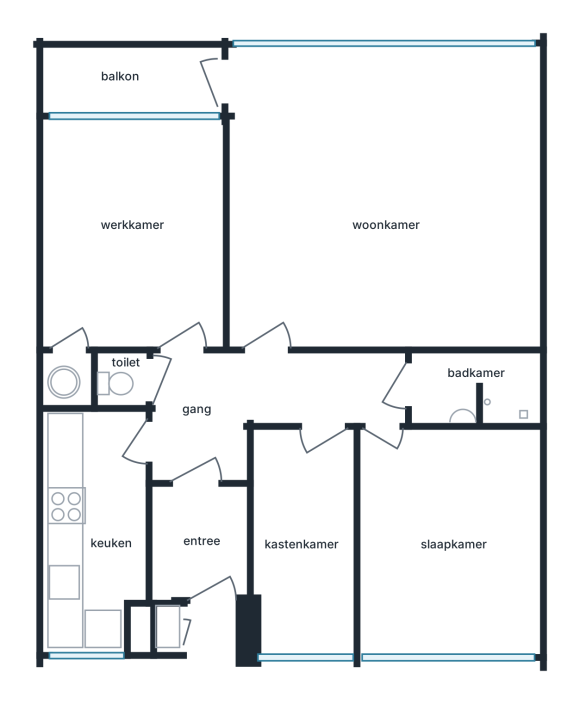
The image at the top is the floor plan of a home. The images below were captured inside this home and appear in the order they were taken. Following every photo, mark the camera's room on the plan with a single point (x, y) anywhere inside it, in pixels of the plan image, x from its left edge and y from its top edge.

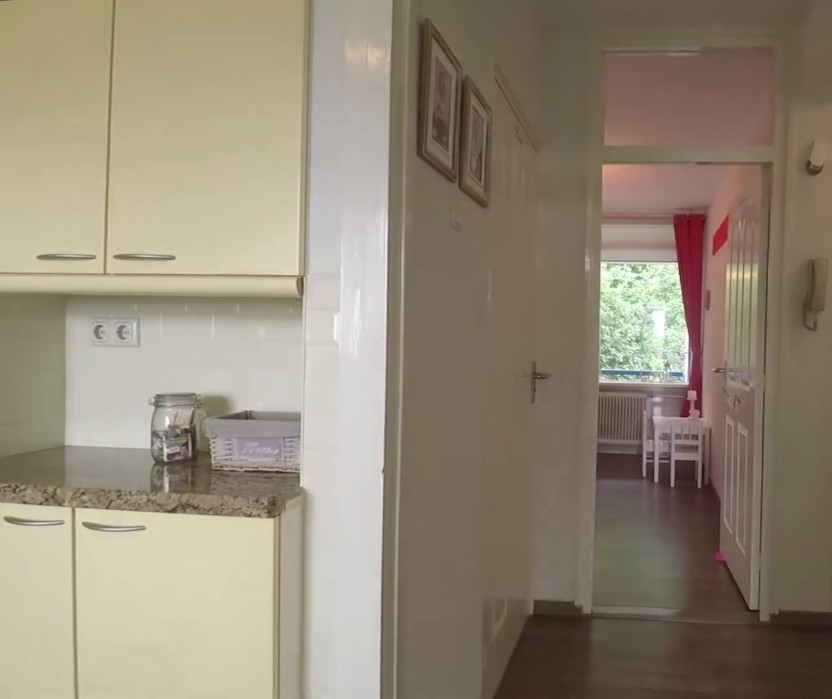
(261, 402)
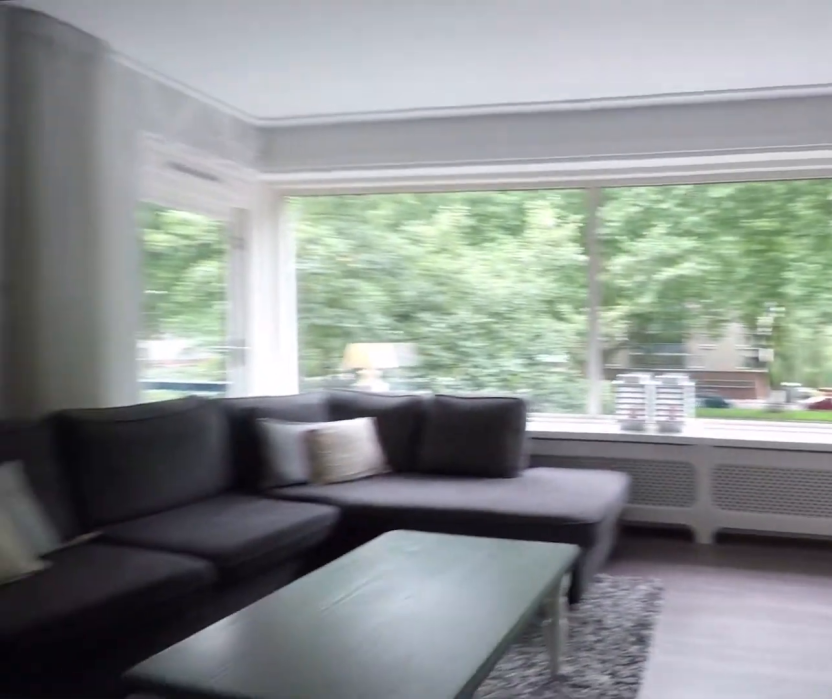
(383, 199)
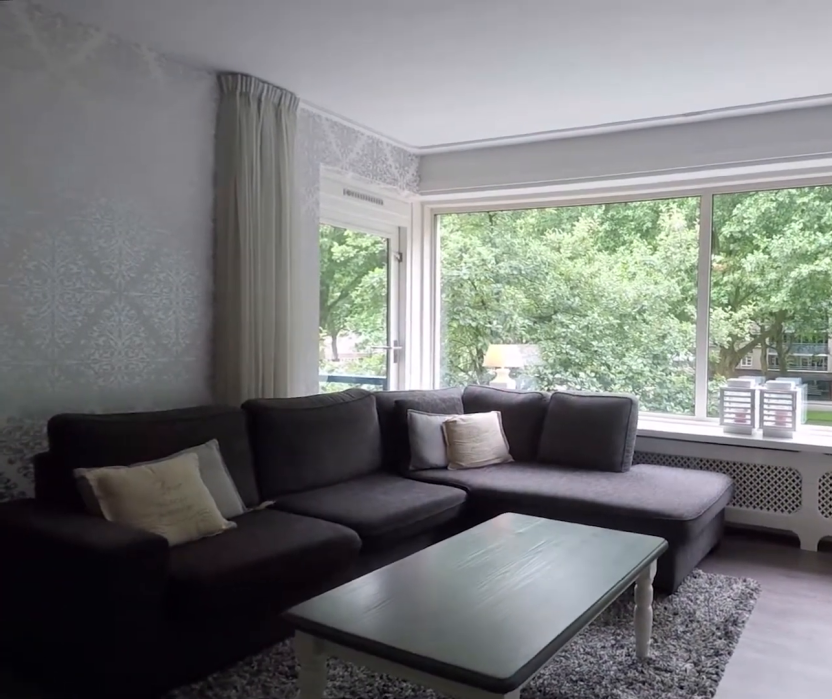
(383, 199)
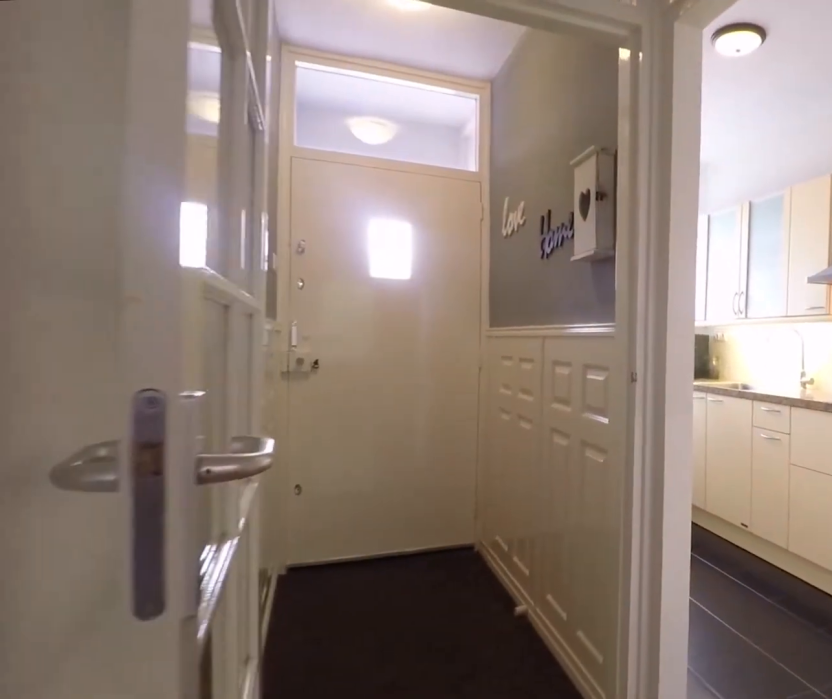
(261, 402)
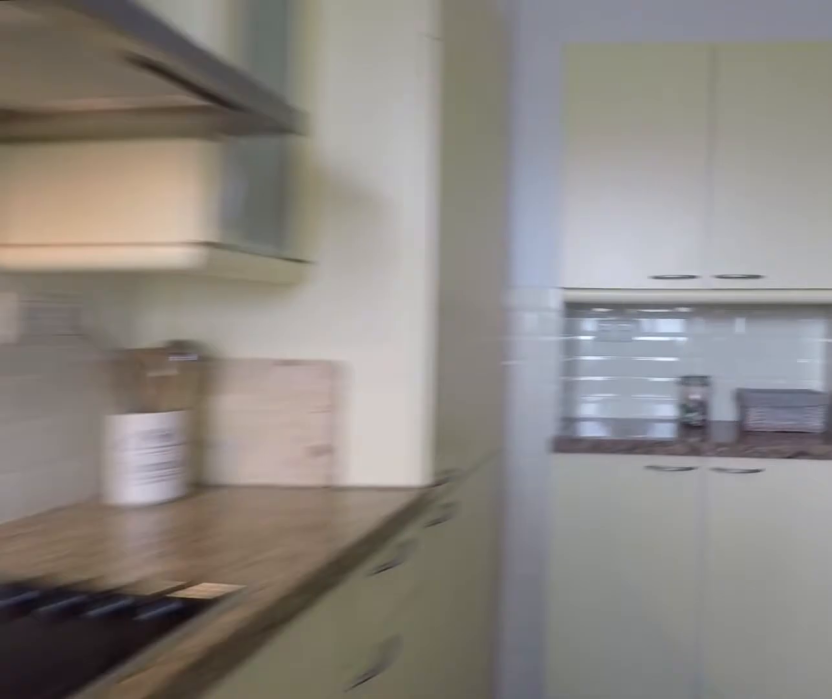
(94, 527)
